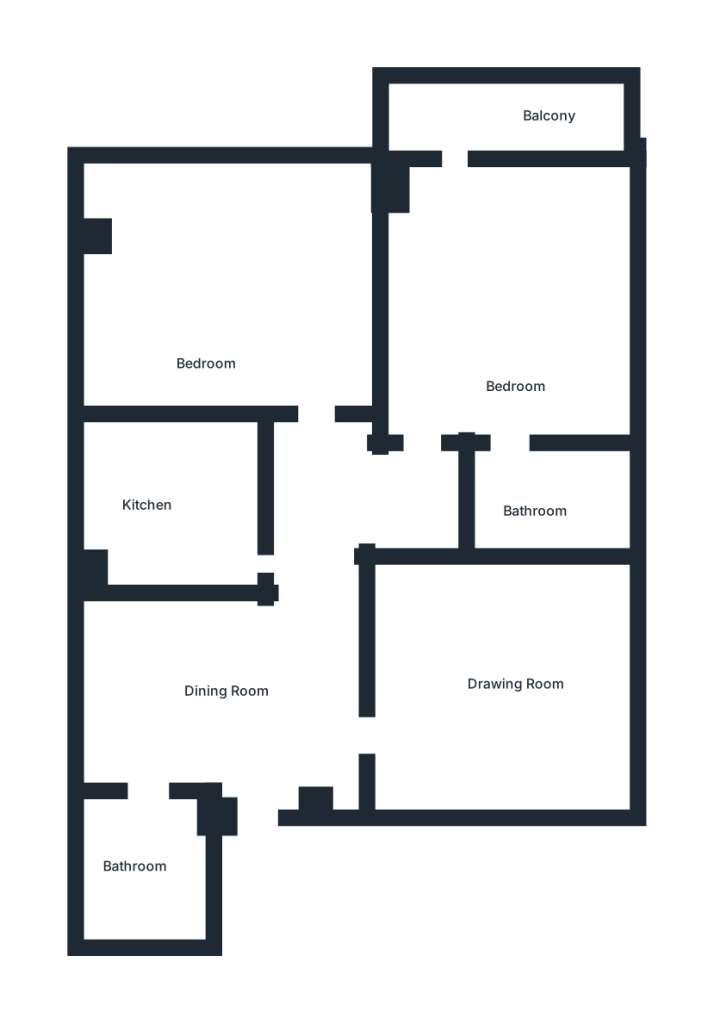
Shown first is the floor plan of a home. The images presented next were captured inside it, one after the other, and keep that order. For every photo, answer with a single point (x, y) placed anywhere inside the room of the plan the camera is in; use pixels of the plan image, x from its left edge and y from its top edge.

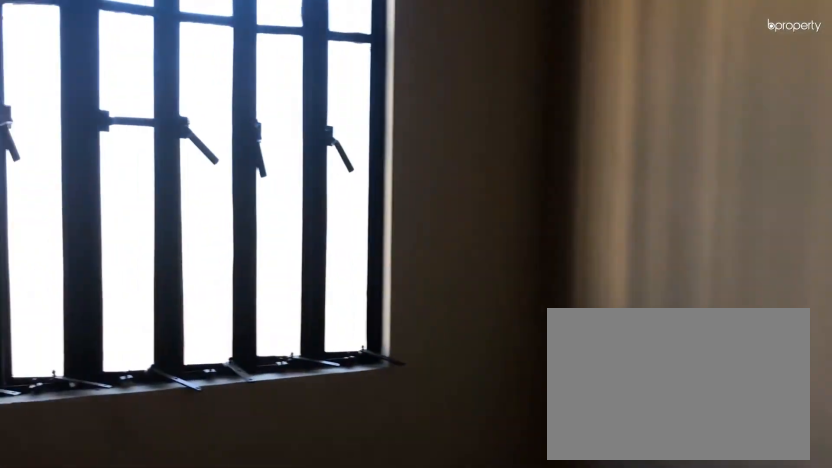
(231, 684)
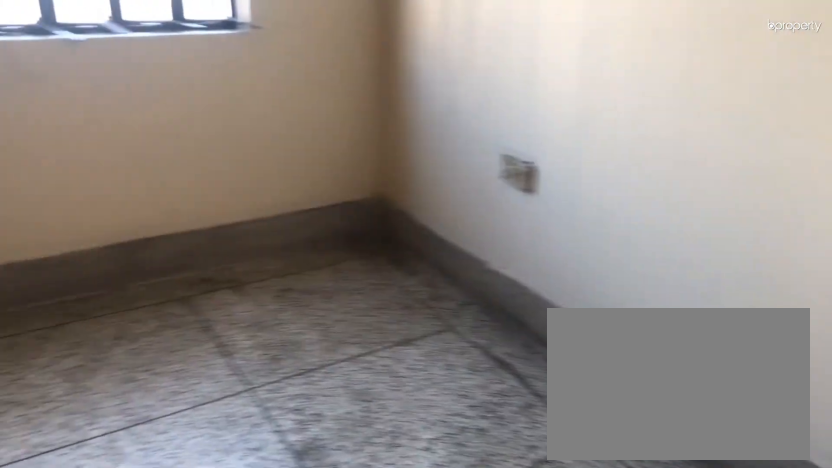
(230, 683)
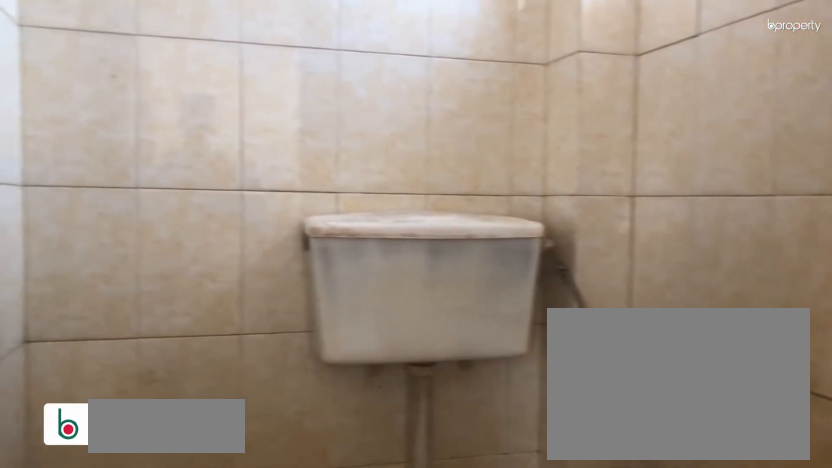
(143, 869)
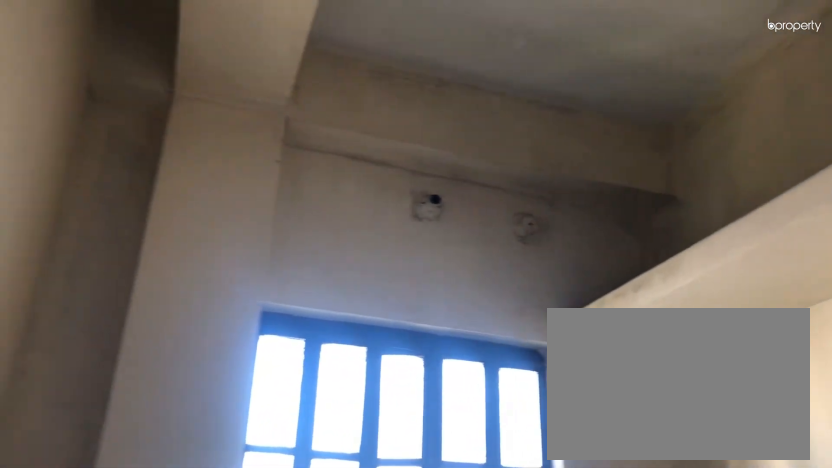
(157, 497)
